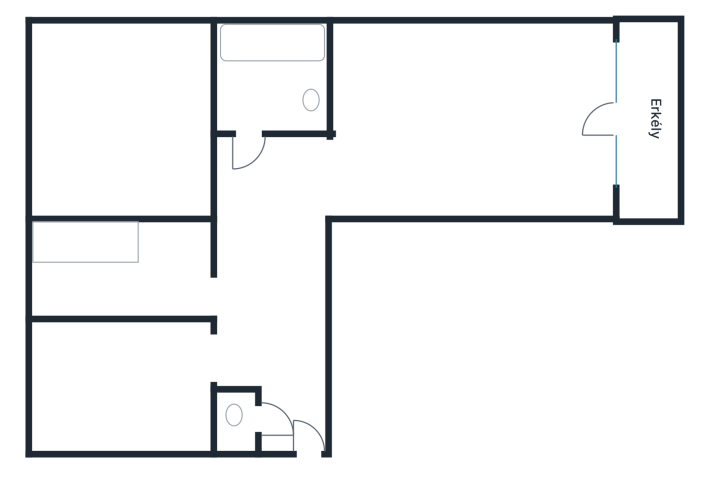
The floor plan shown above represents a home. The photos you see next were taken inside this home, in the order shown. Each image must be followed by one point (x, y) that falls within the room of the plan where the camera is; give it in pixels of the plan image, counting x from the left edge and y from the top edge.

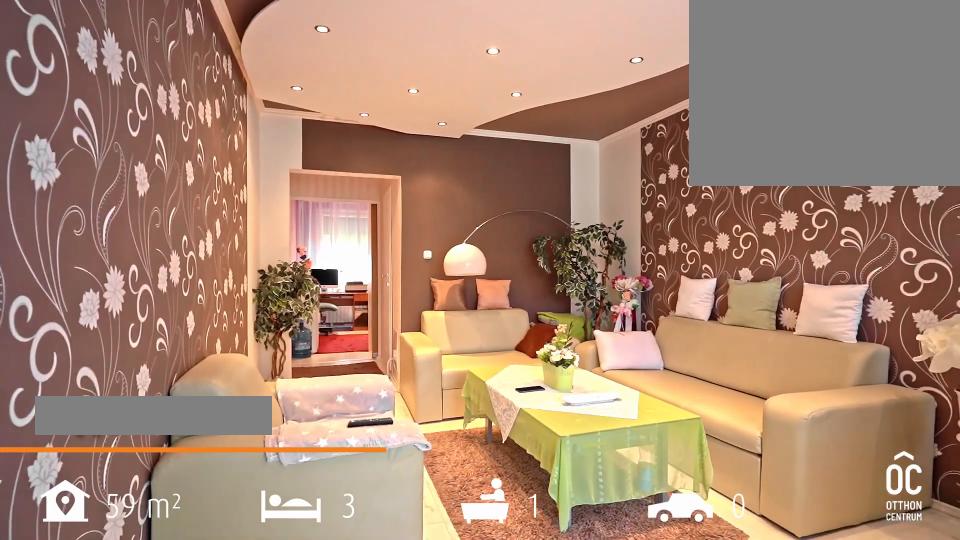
(542, 119)
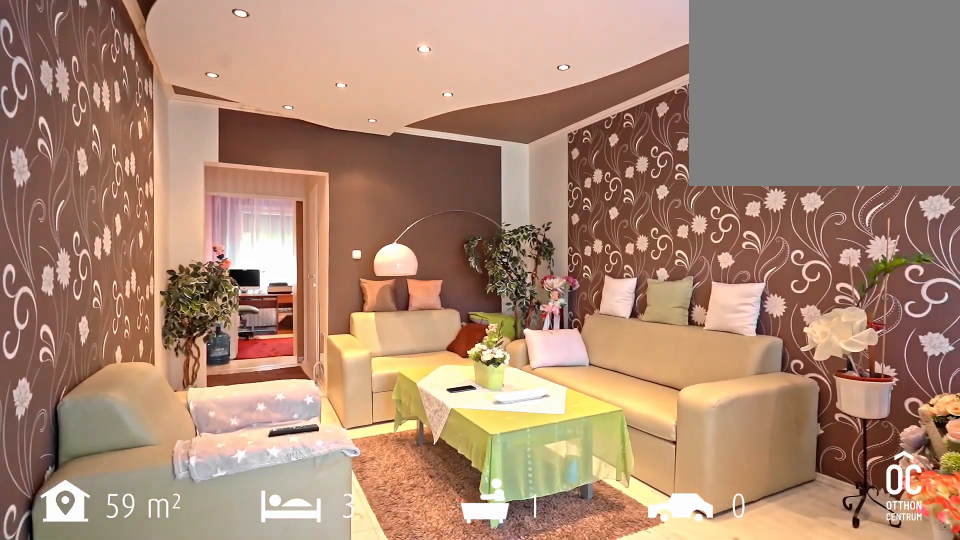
(542, 119)
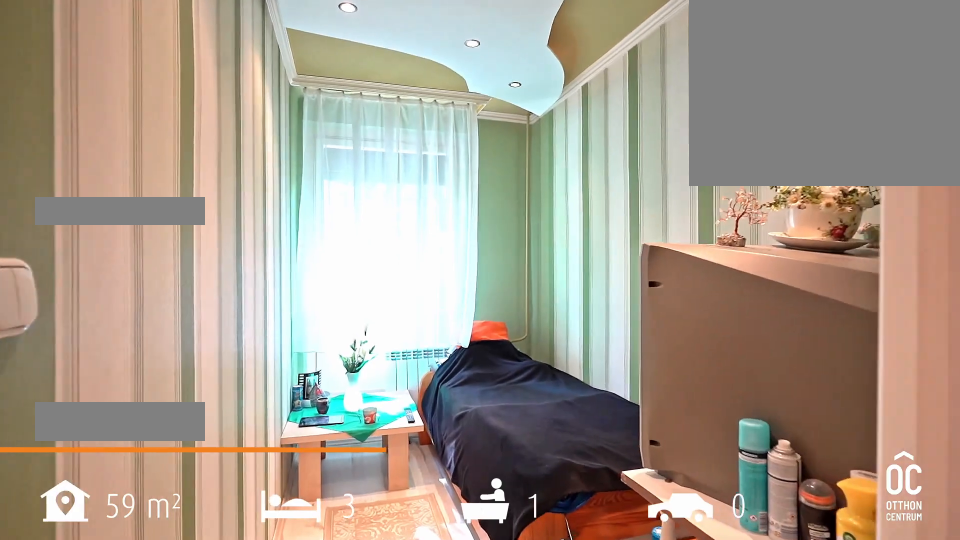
(114, 259)
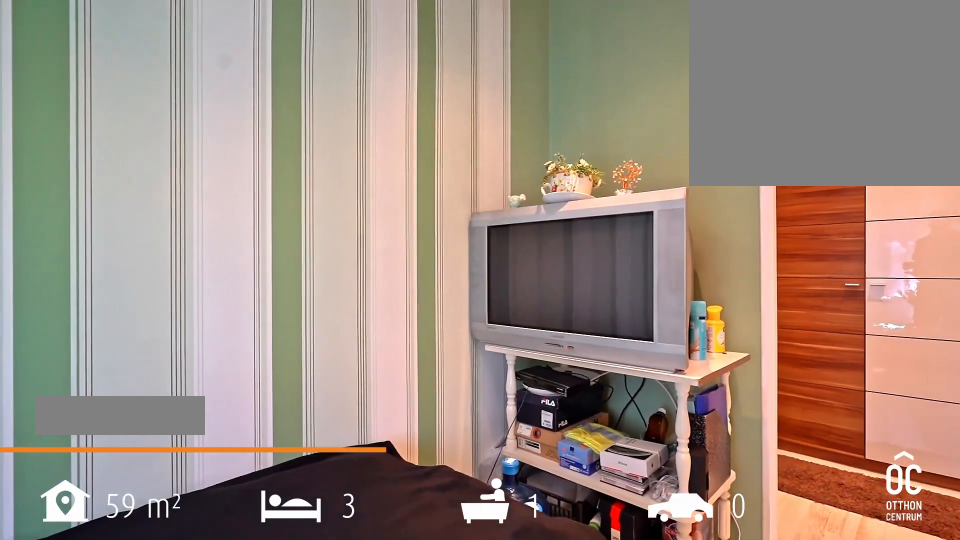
(114, 259)
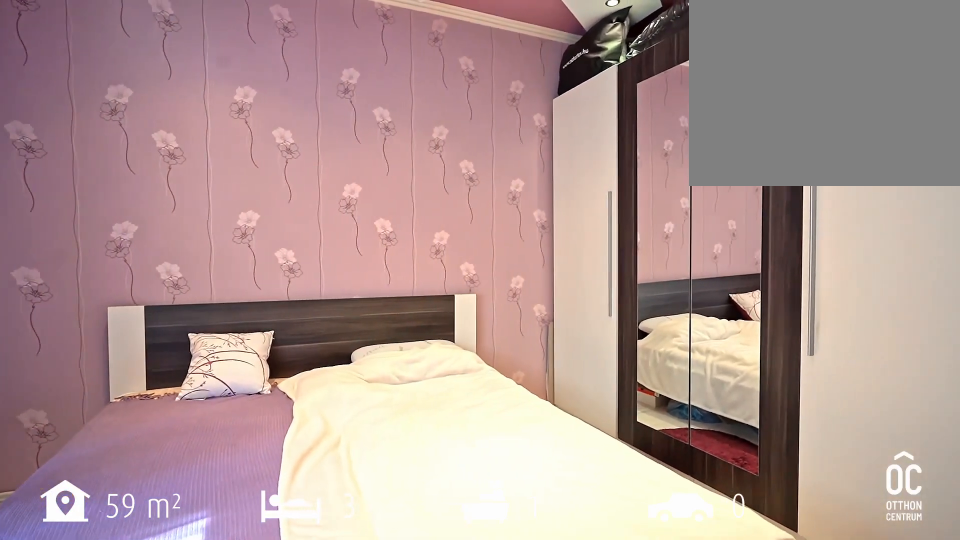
(140, 116)
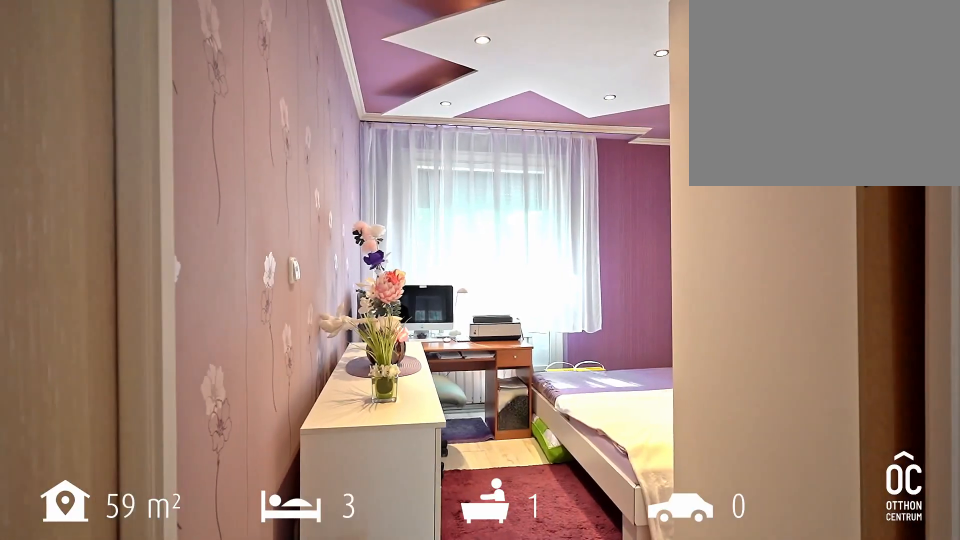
(140, 116)
